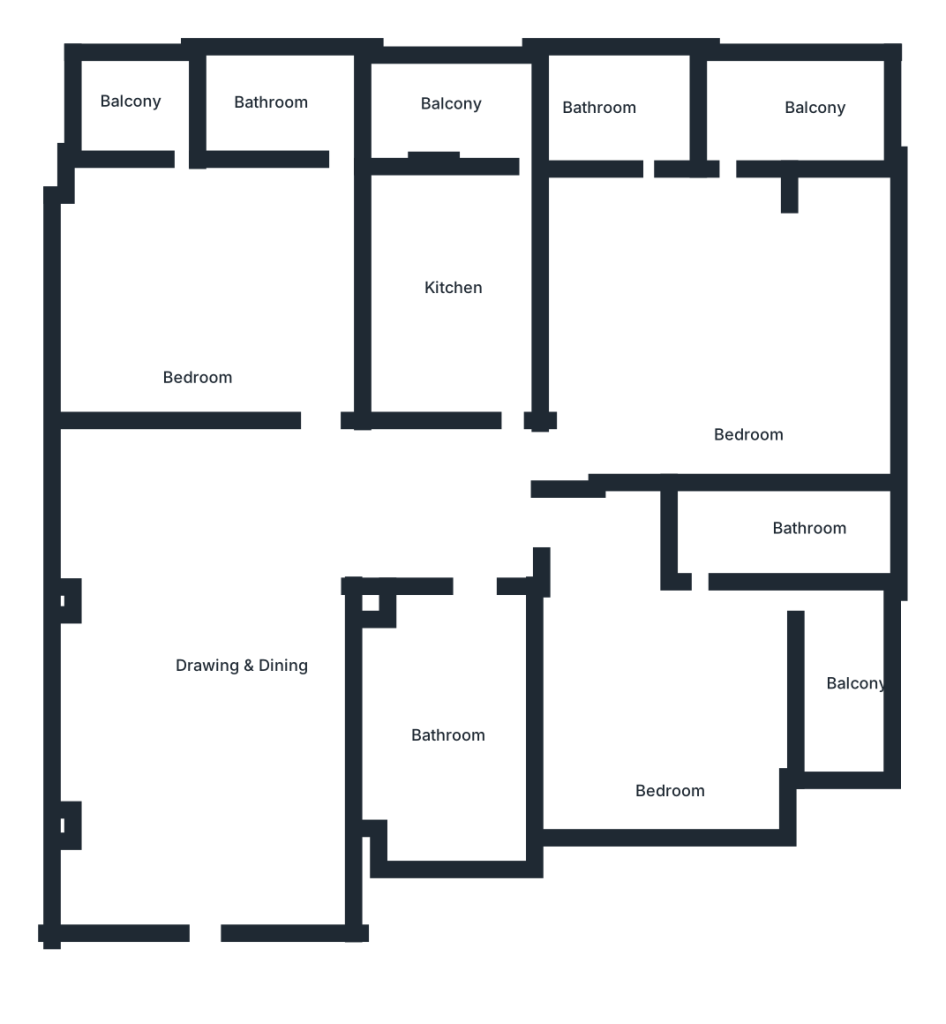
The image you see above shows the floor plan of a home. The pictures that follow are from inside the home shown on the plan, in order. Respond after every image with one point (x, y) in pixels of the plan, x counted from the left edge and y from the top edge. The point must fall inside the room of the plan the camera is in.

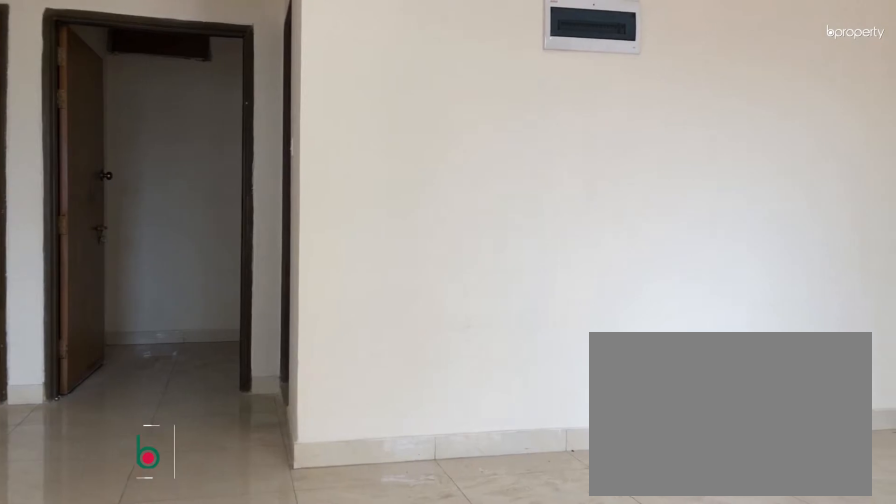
(245, 618)
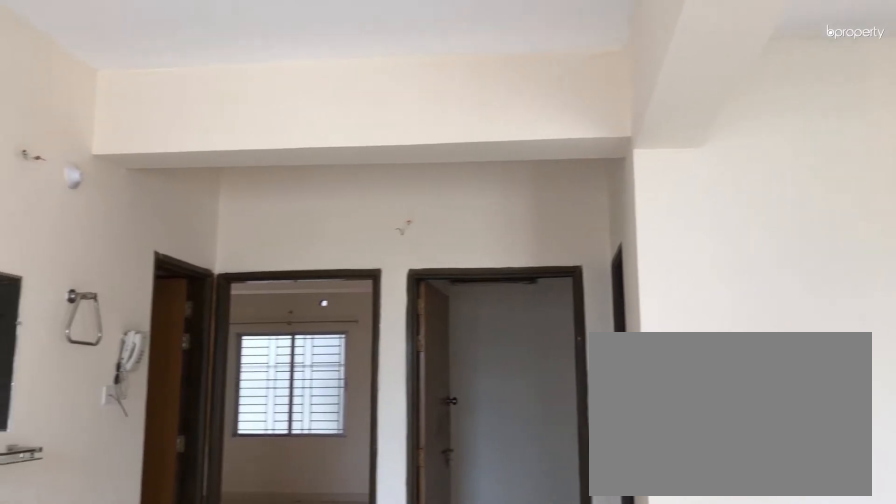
(246, 617)
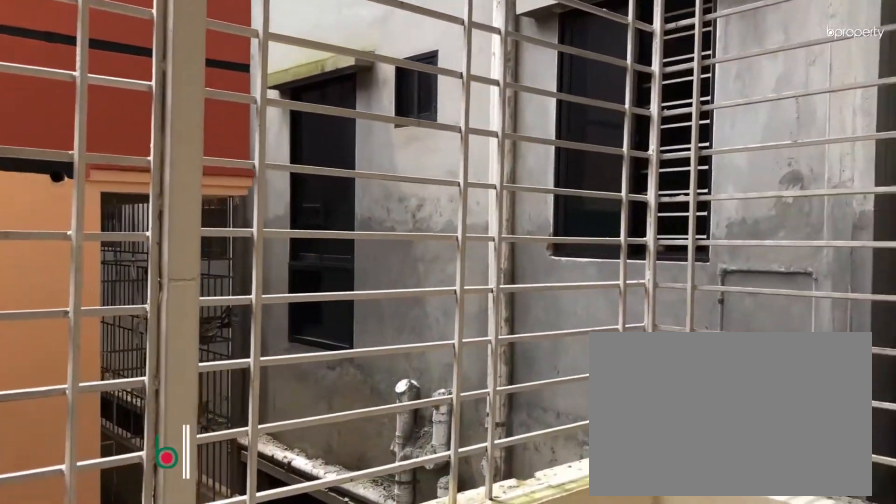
(804, 101)
